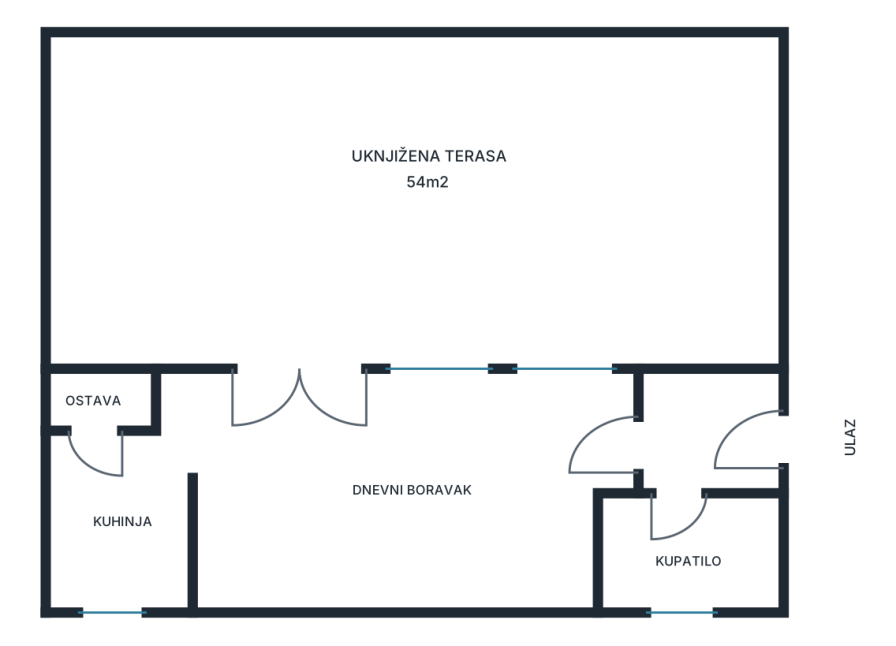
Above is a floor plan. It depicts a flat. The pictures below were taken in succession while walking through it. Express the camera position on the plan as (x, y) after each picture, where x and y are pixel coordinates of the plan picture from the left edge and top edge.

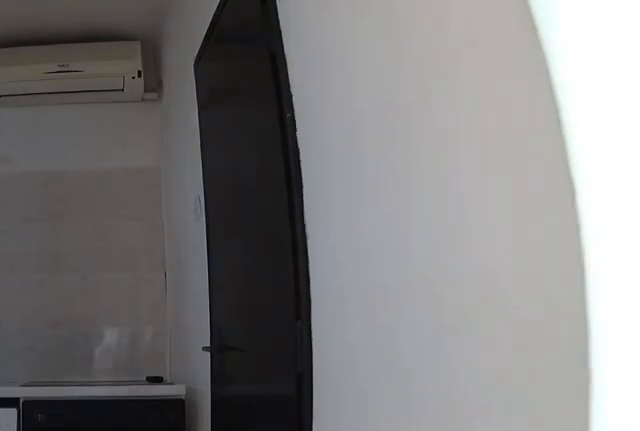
(267, 442)
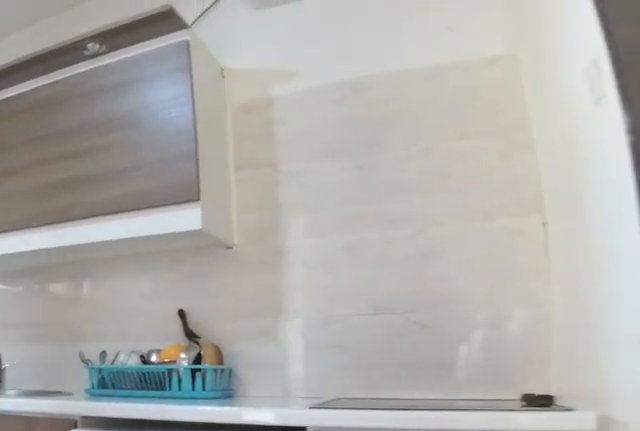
(178, 421)
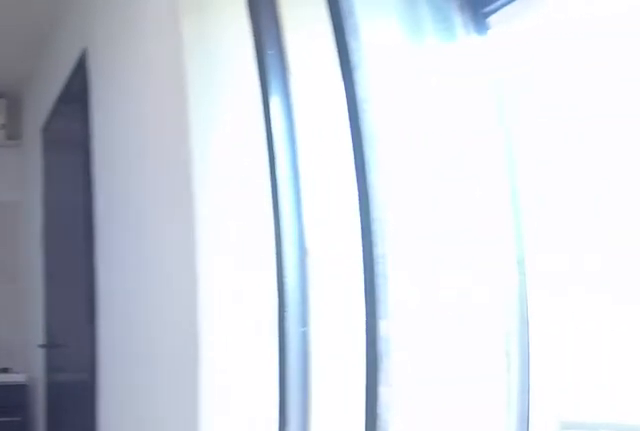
(293, 439)
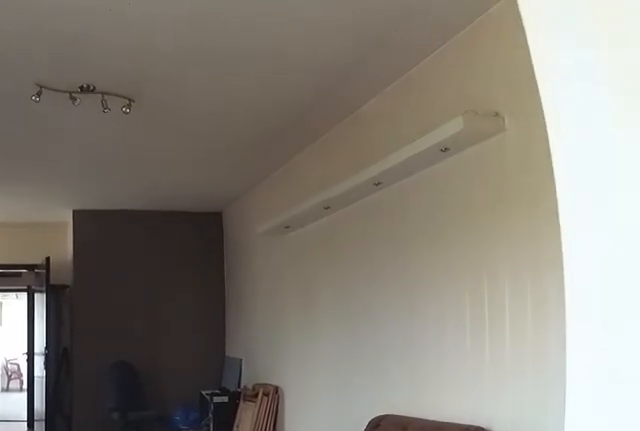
(180, 440)
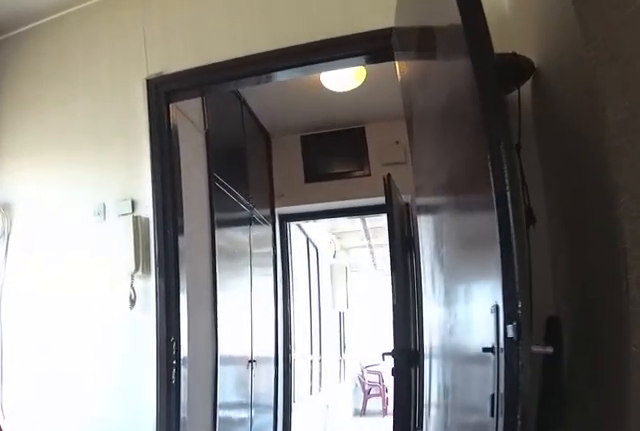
(463, 470)
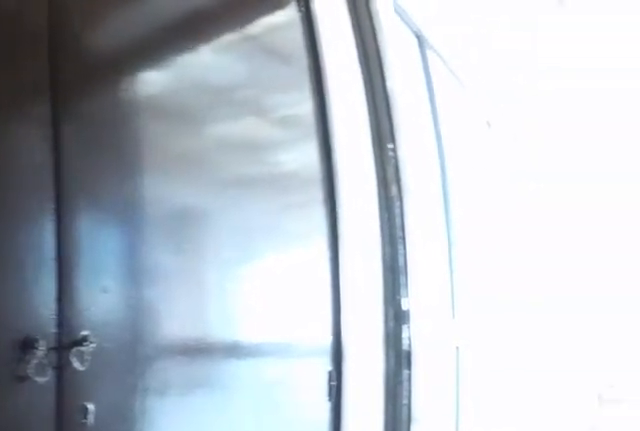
(652, 463)
